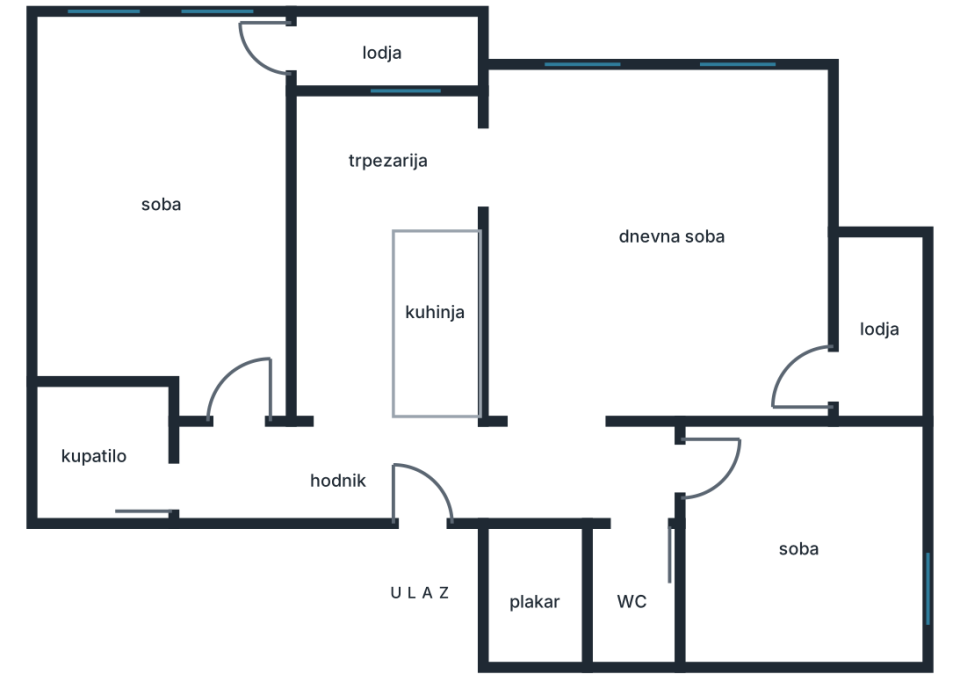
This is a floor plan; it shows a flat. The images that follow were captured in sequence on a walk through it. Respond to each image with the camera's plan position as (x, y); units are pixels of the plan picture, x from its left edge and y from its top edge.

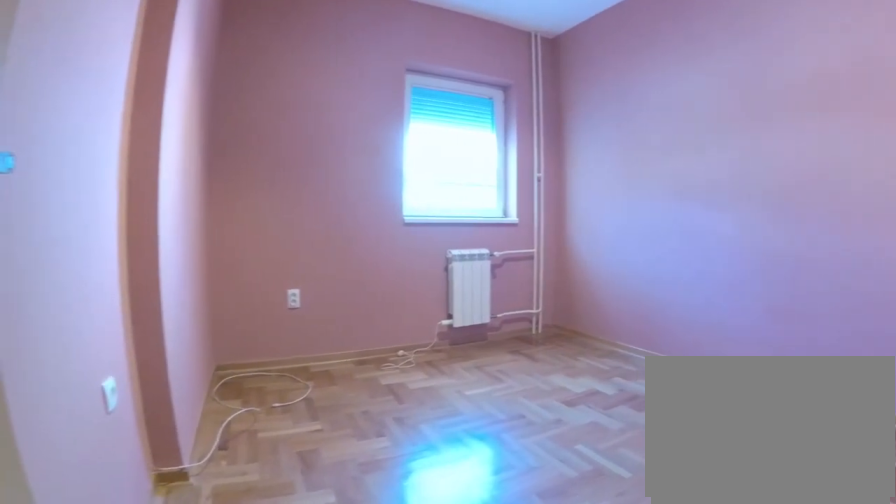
(662, 469)
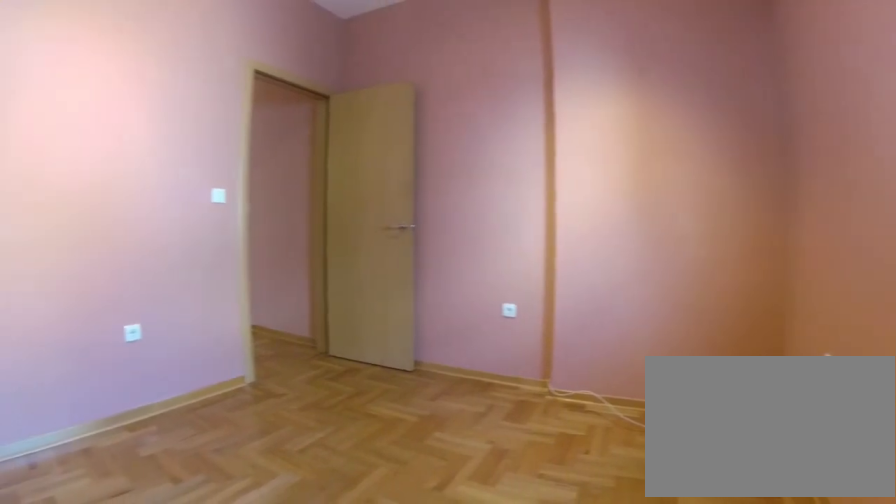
(881, 634)
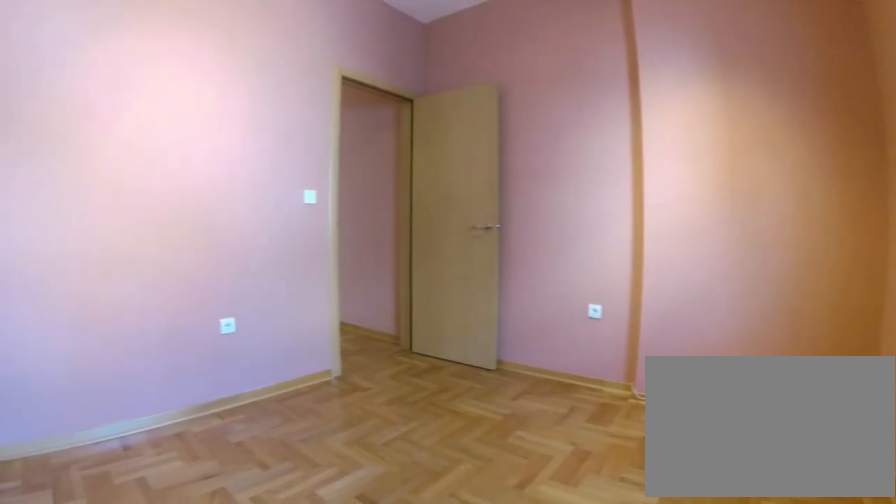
(885, 629)
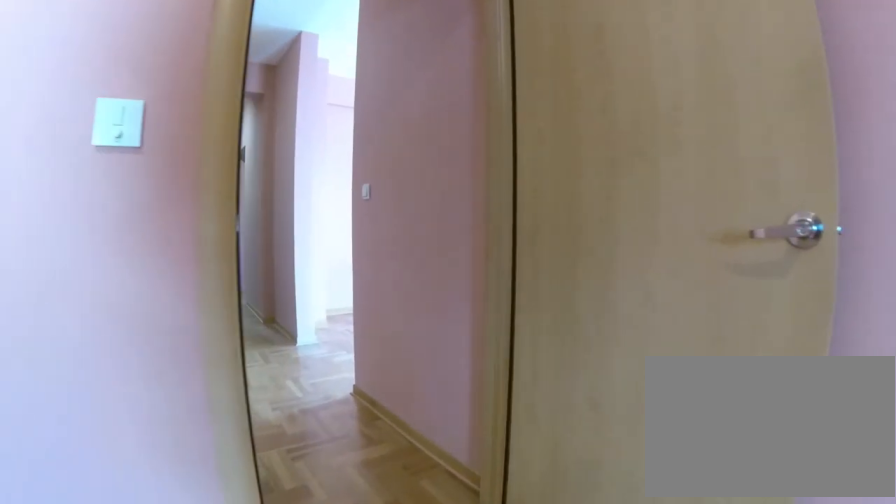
(739, 506)
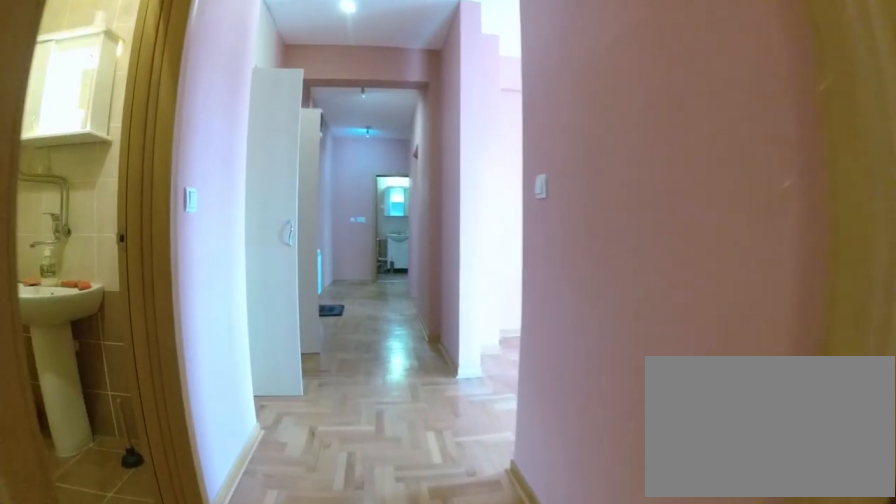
(715, 477)
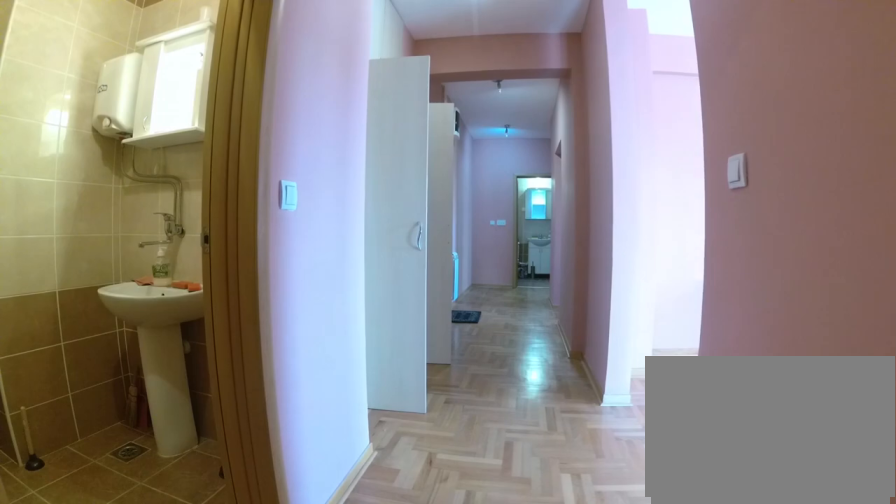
(667, 471)
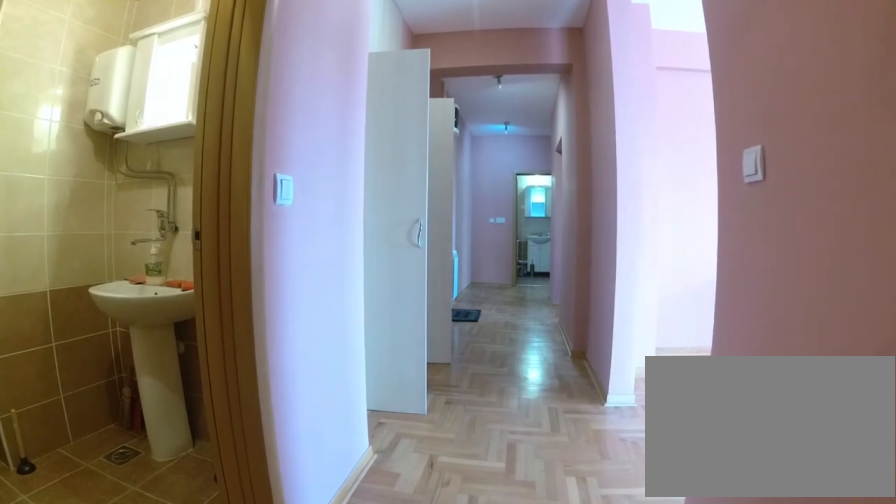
(652, 471)
